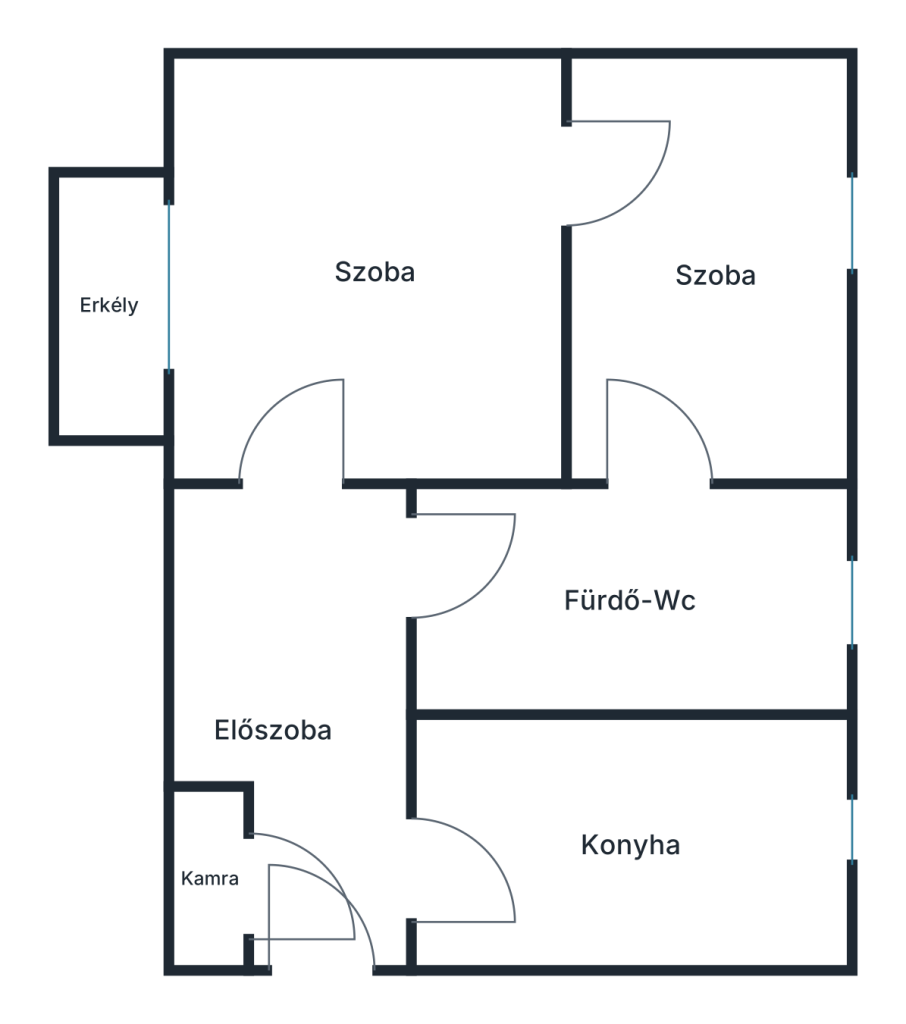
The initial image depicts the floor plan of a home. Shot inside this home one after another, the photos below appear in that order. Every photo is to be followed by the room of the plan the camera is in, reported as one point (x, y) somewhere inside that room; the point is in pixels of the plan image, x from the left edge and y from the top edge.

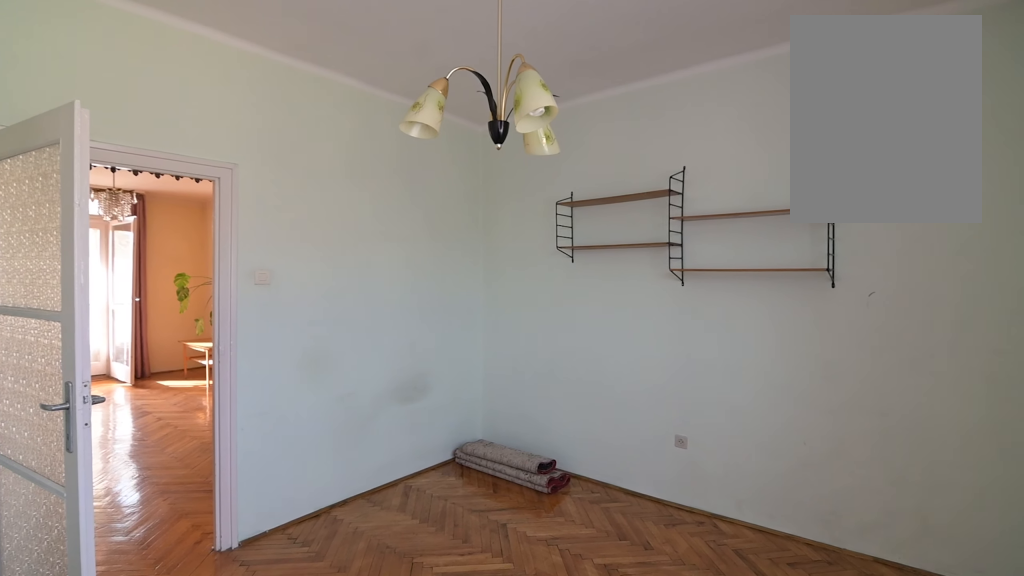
(720, 269)
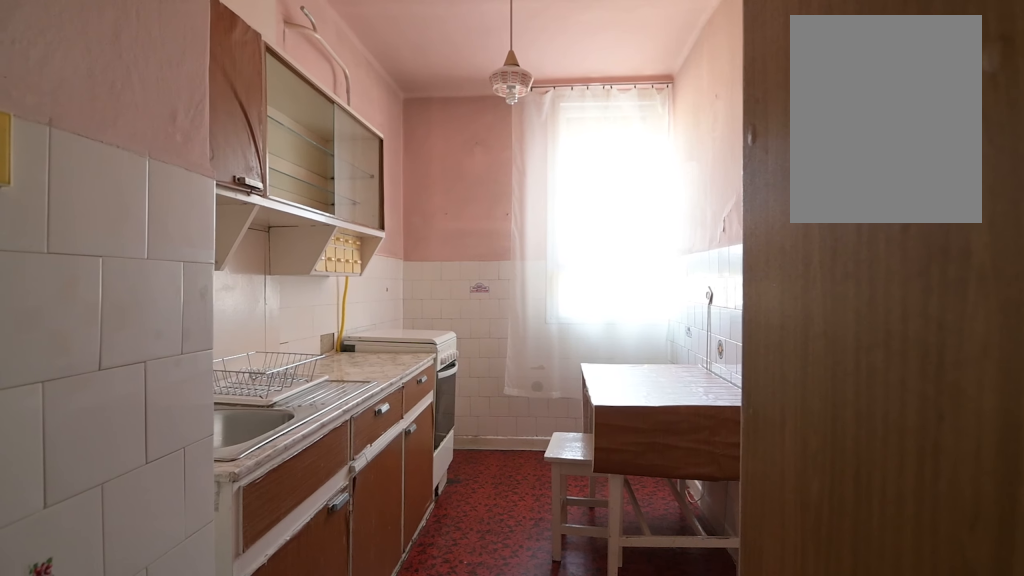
(648, 846)
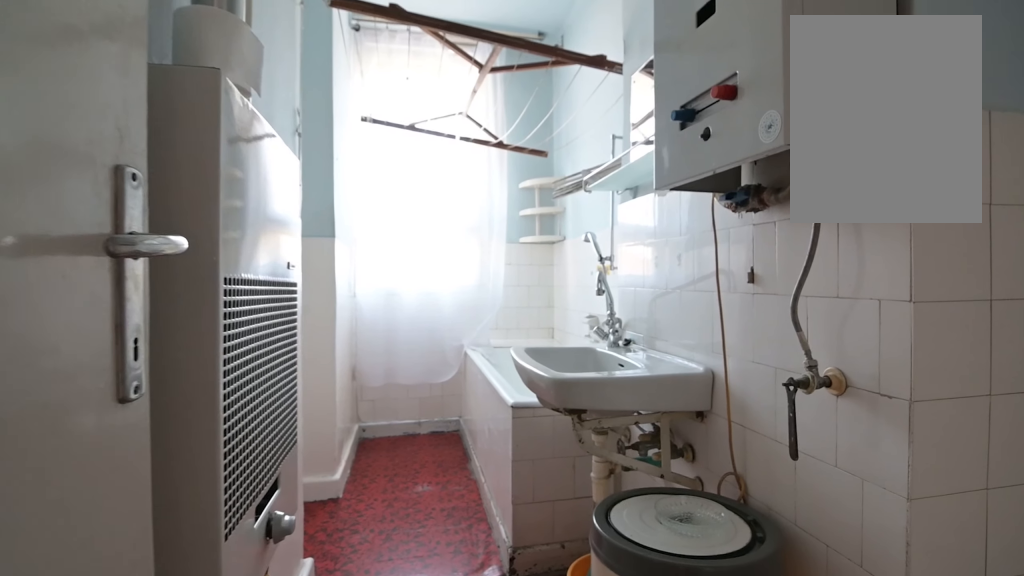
(654, 594)
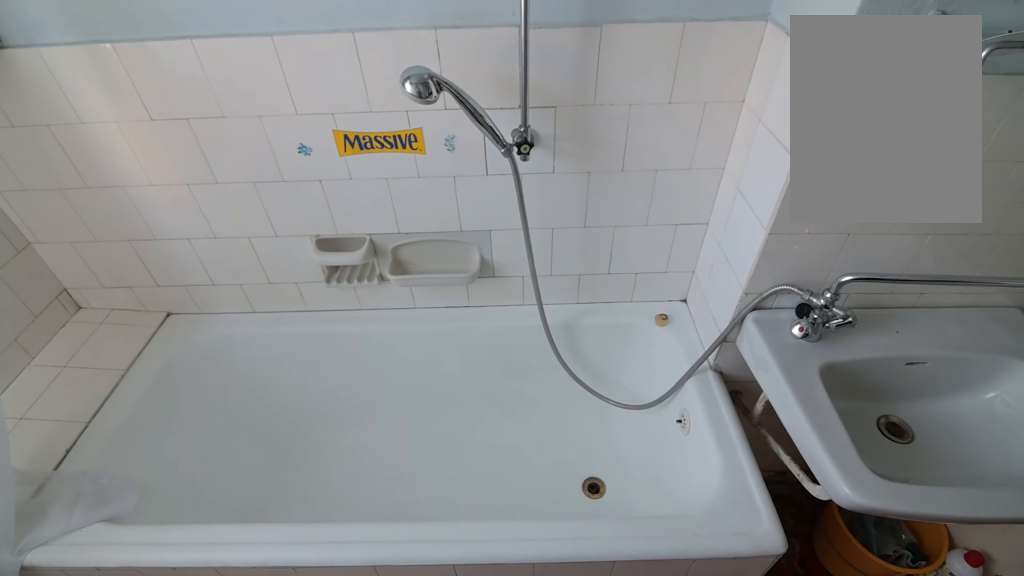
(654, 594)
